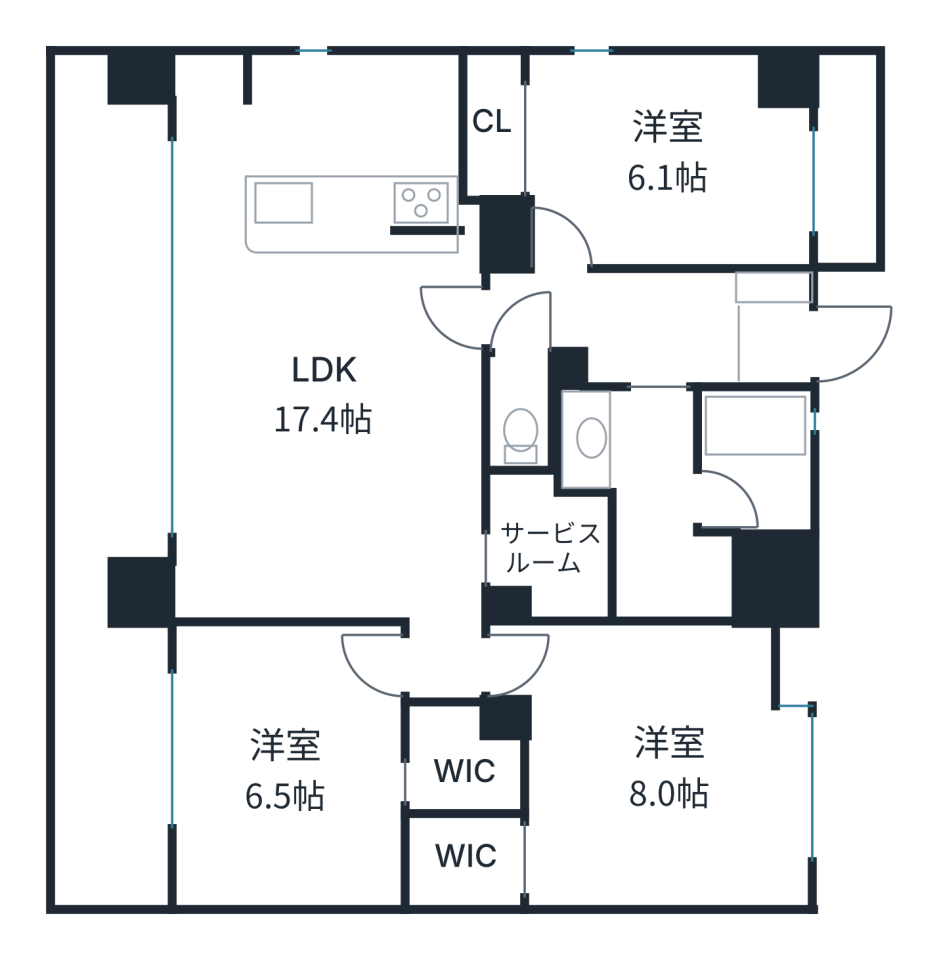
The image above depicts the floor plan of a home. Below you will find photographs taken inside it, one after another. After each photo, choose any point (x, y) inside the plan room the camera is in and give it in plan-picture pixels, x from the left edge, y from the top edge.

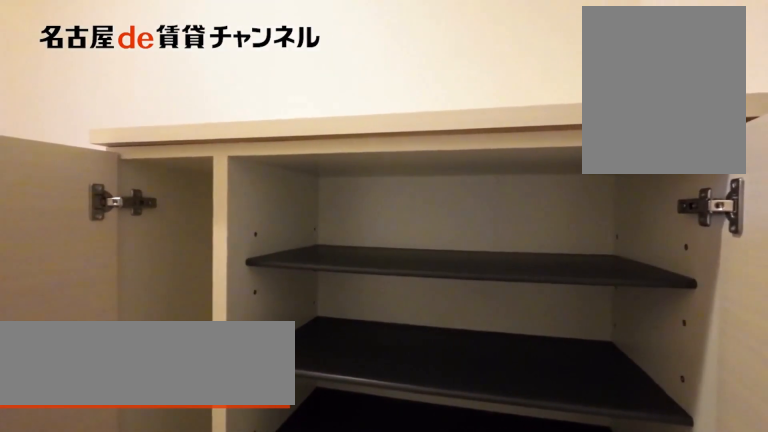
(770, 330)
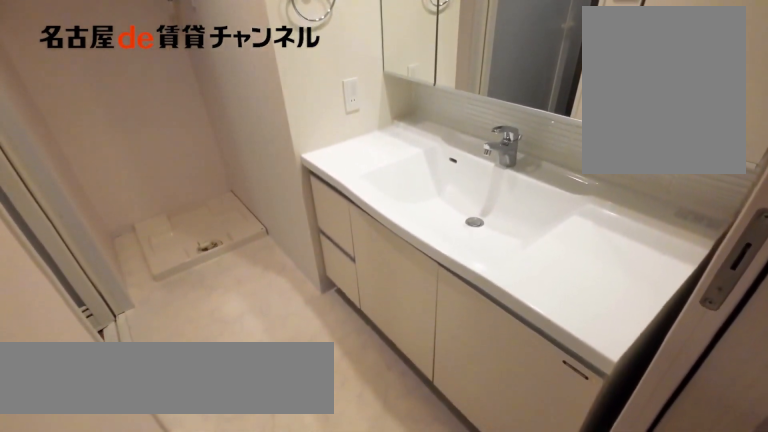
(649, 498)
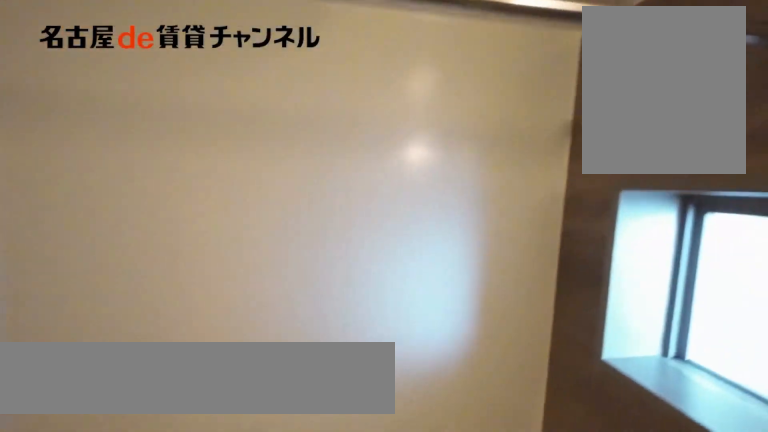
(752, 459)
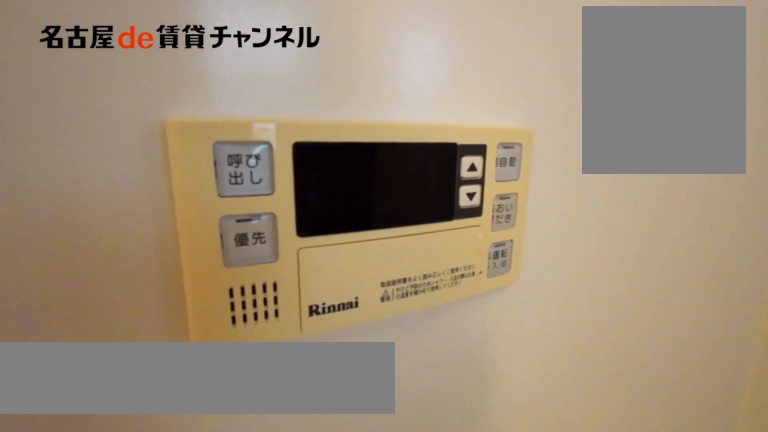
(752, 459)
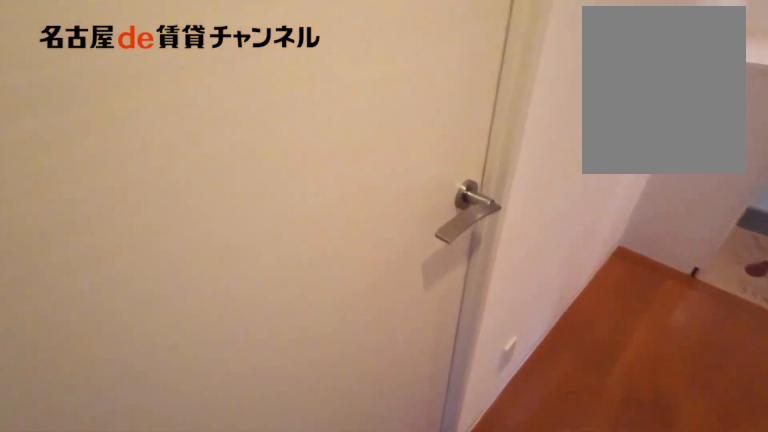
(519, 410)
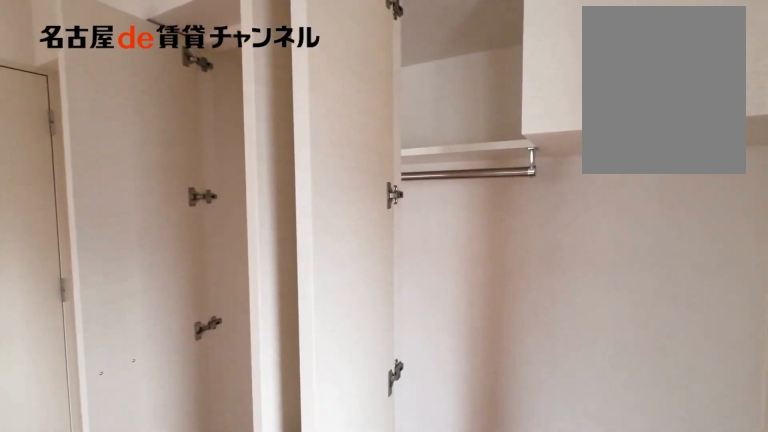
(636, 159)
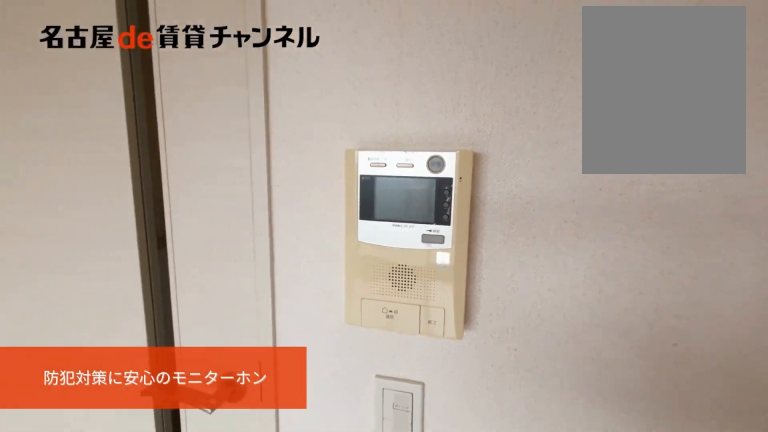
(323, 336)
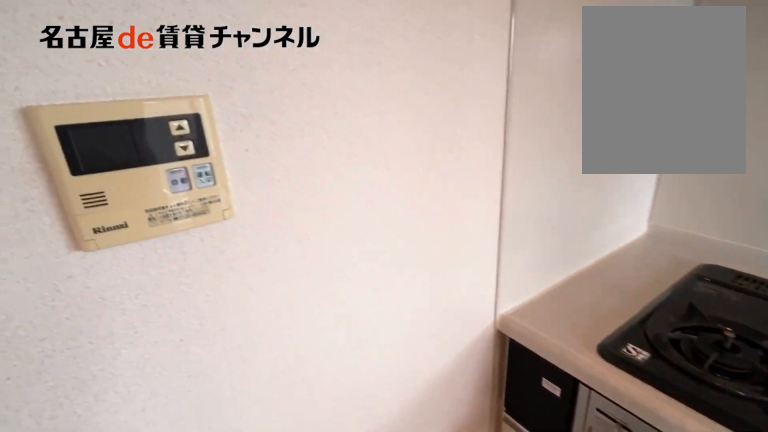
(323, 336)
